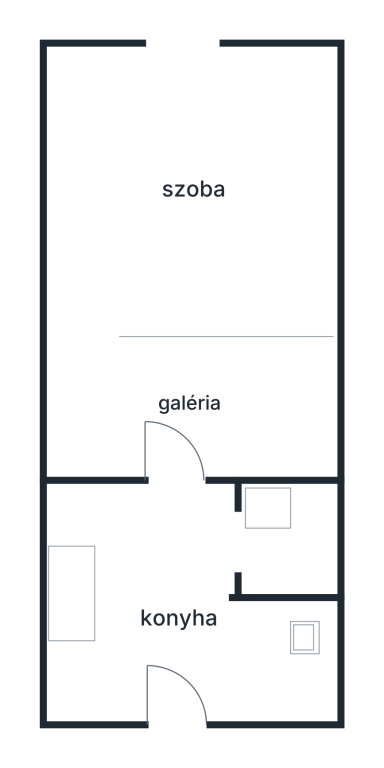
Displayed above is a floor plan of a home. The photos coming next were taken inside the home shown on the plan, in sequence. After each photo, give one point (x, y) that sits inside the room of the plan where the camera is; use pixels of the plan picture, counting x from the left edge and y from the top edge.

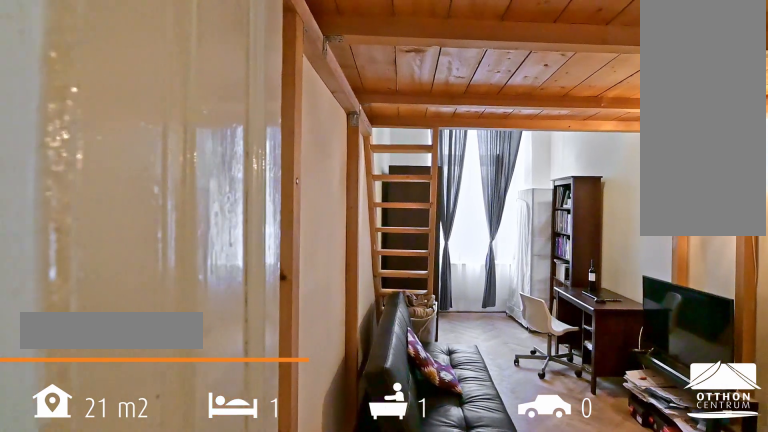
(197, 196)
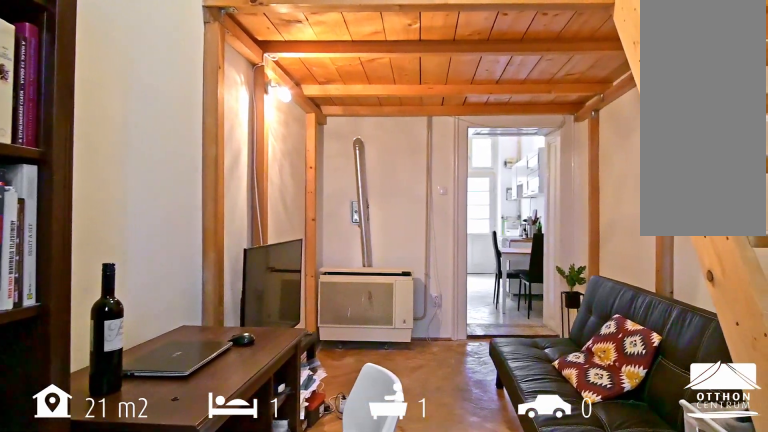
(198, 196)
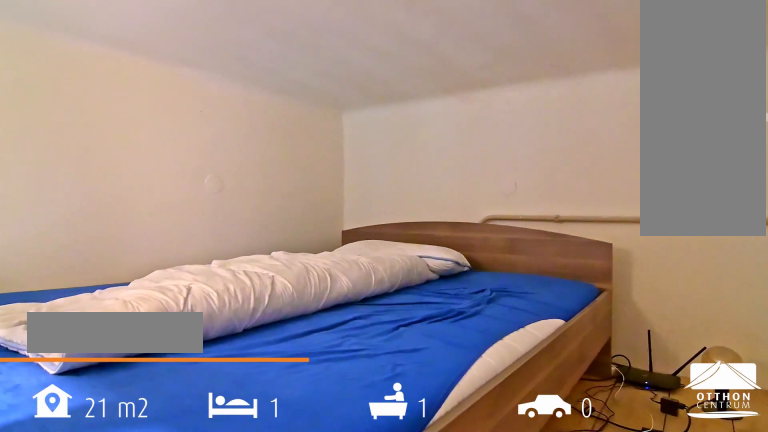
(190, 398)
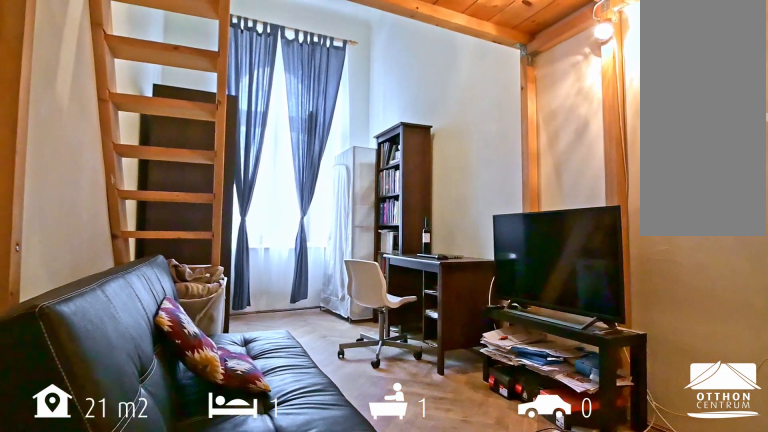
(198, 197)
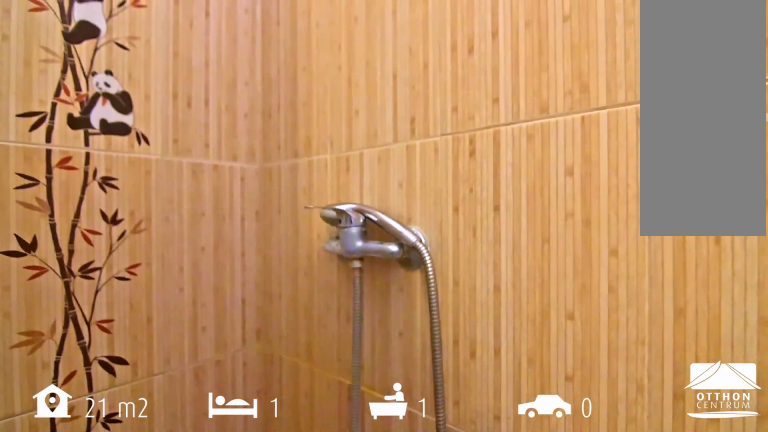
(296, 541)
